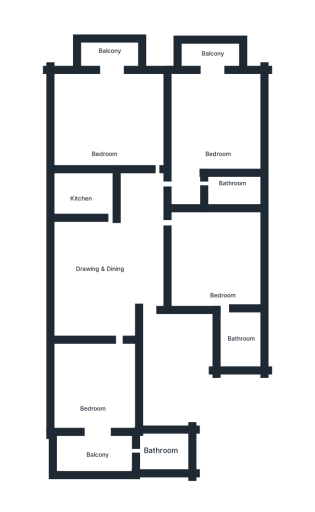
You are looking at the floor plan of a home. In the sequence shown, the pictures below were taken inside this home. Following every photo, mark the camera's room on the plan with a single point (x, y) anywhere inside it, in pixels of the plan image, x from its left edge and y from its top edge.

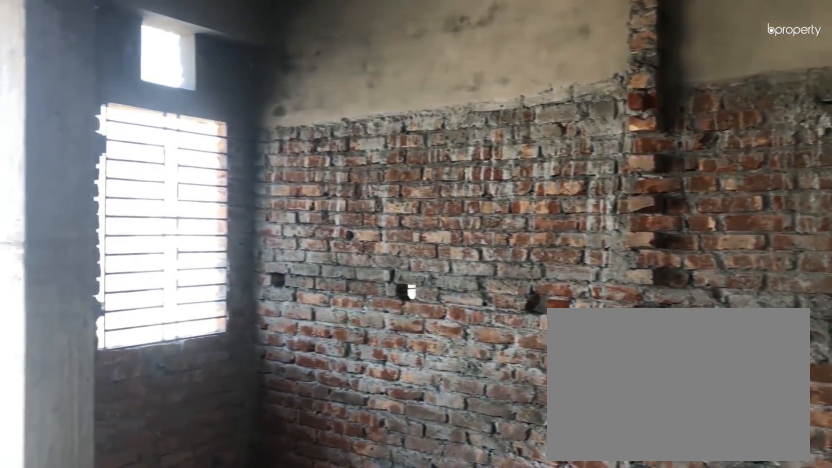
(119, 264)
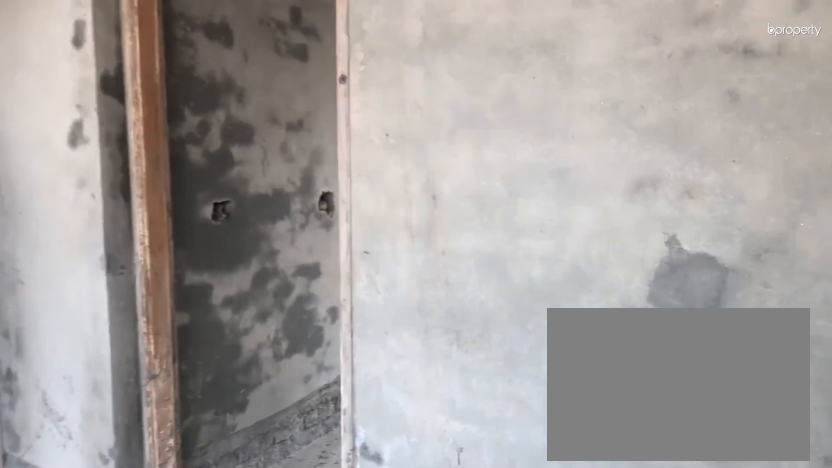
(101, 264)
